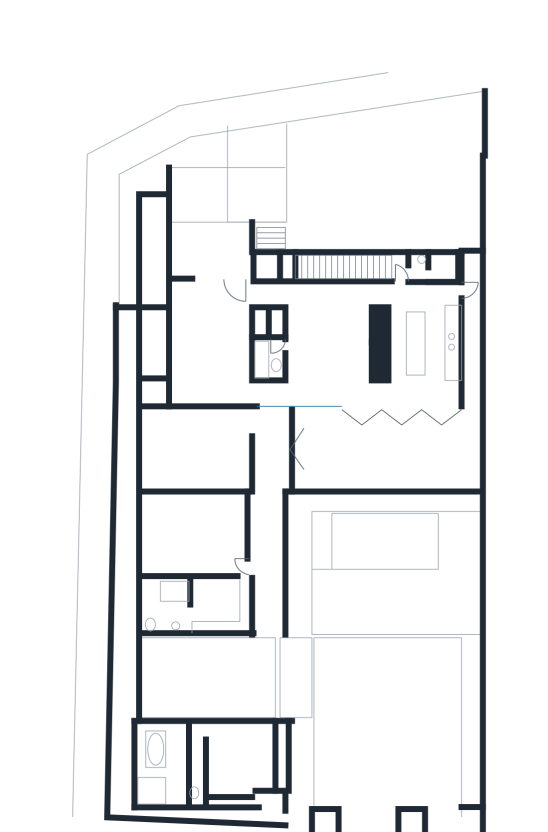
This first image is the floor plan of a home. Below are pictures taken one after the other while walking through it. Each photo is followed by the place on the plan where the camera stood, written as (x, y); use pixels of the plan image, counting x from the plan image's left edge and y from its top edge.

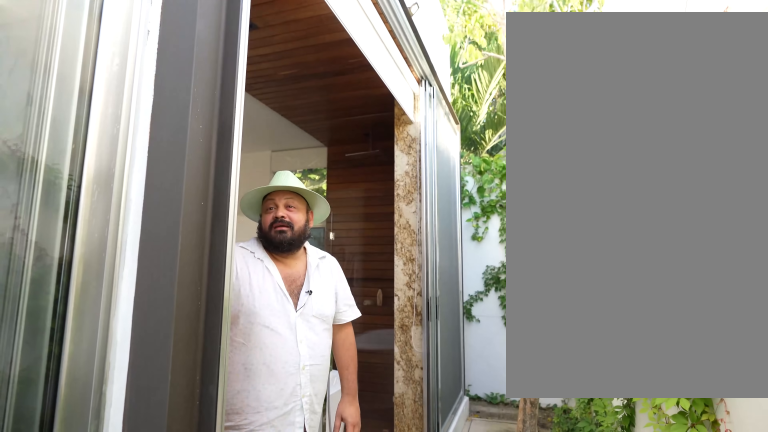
(120, 709)
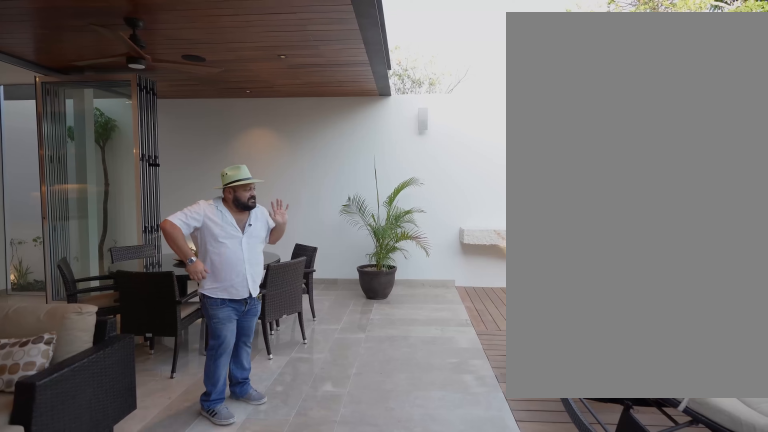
(384, 487)
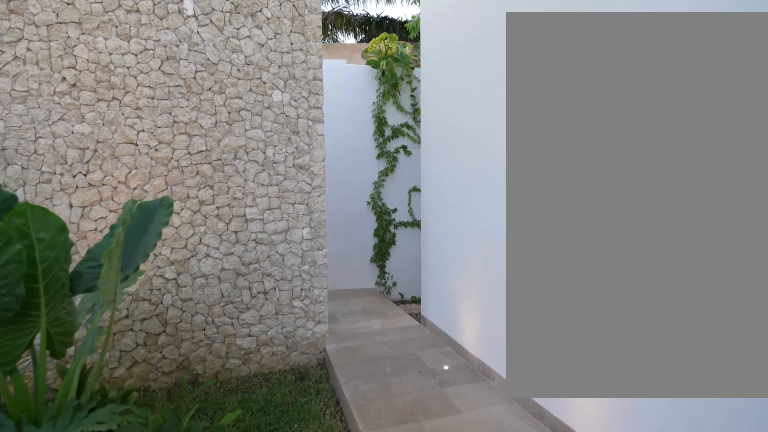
(303, 770)
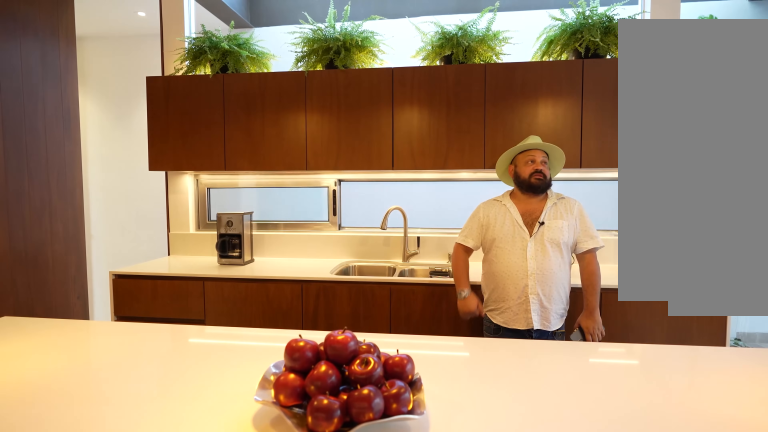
(396, 338)
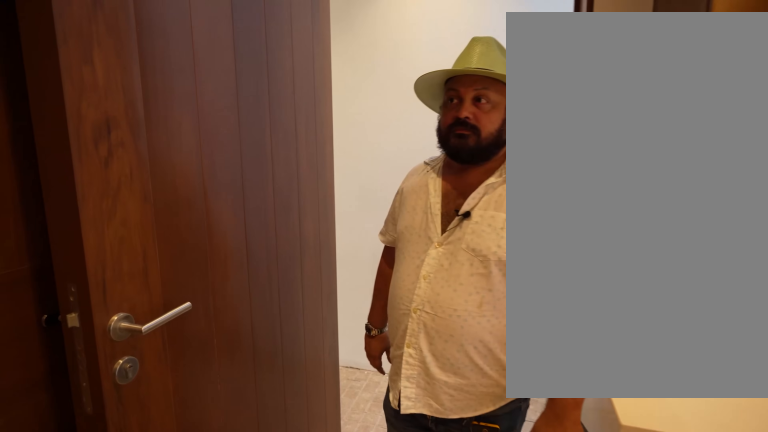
(416, 302)
